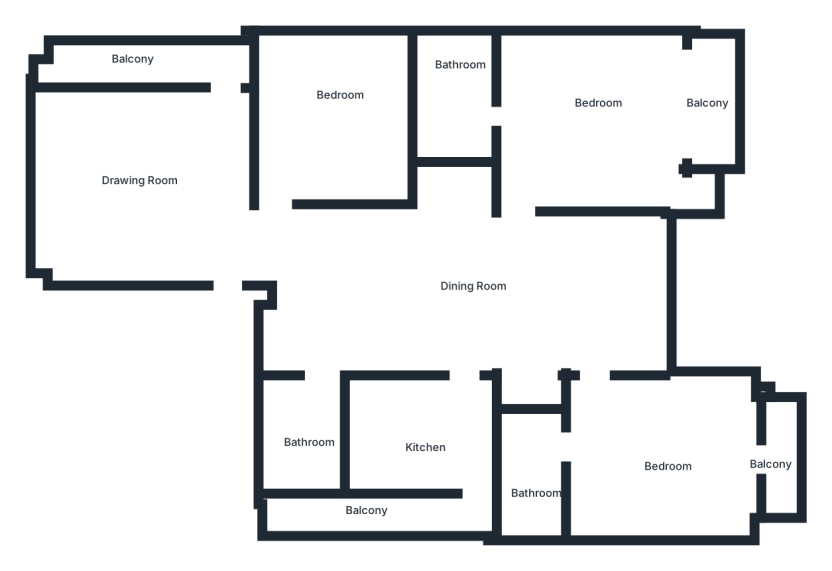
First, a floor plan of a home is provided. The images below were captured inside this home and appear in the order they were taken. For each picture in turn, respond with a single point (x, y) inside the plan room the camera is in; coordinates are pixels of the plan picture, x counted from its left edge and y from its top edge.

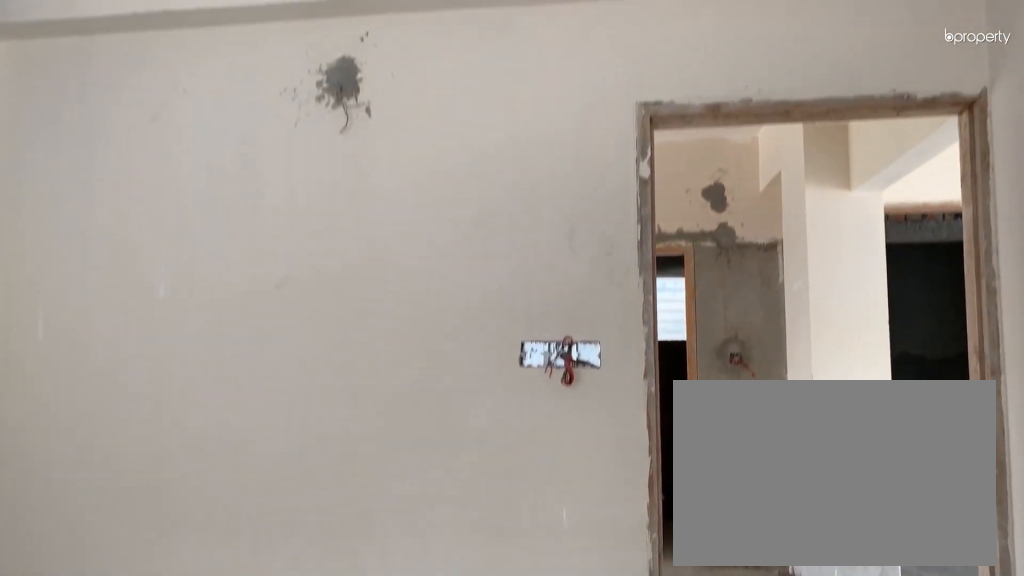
(339, 116)
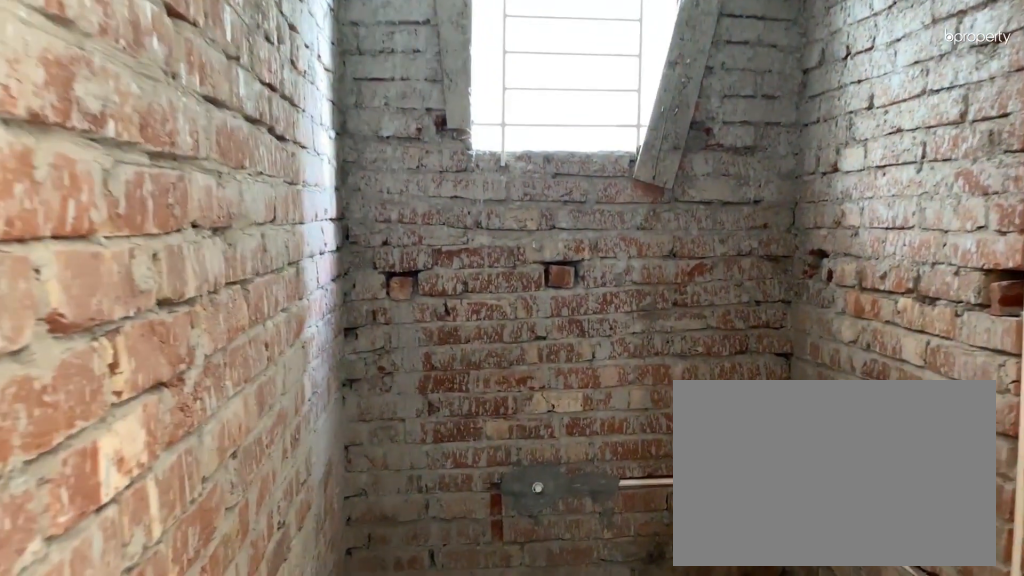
(307, 436)
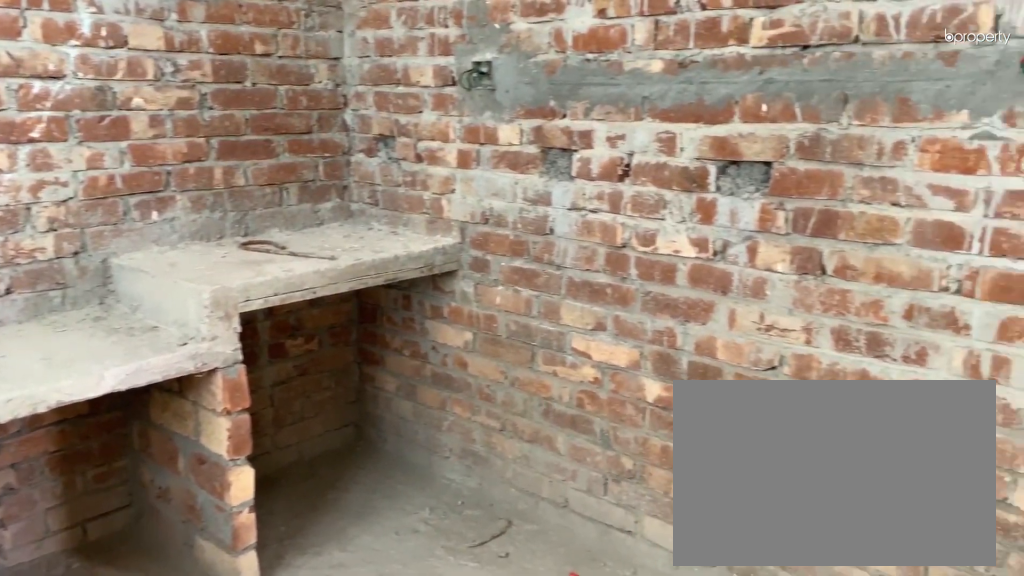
(423, 434)
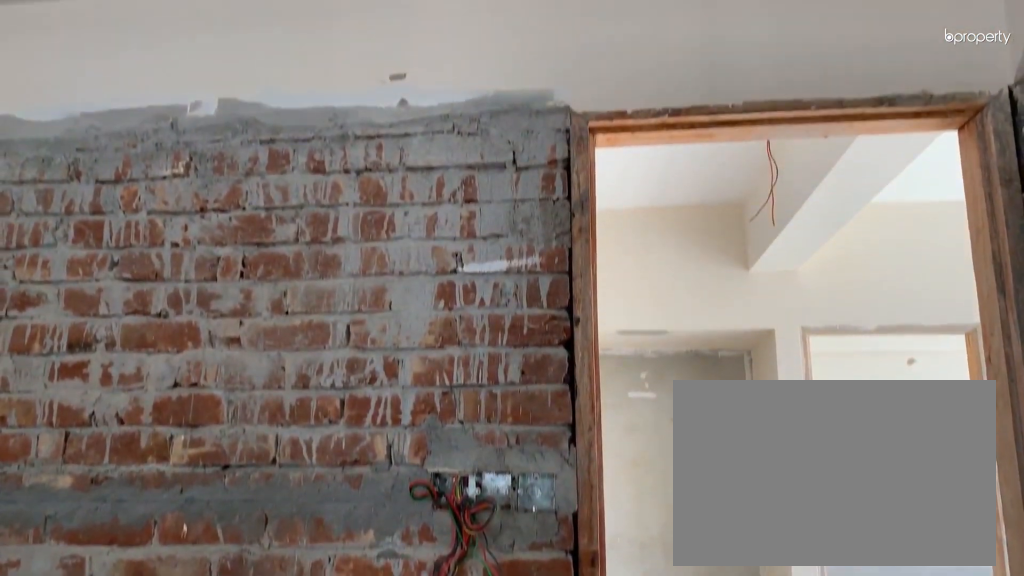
(423, 434)
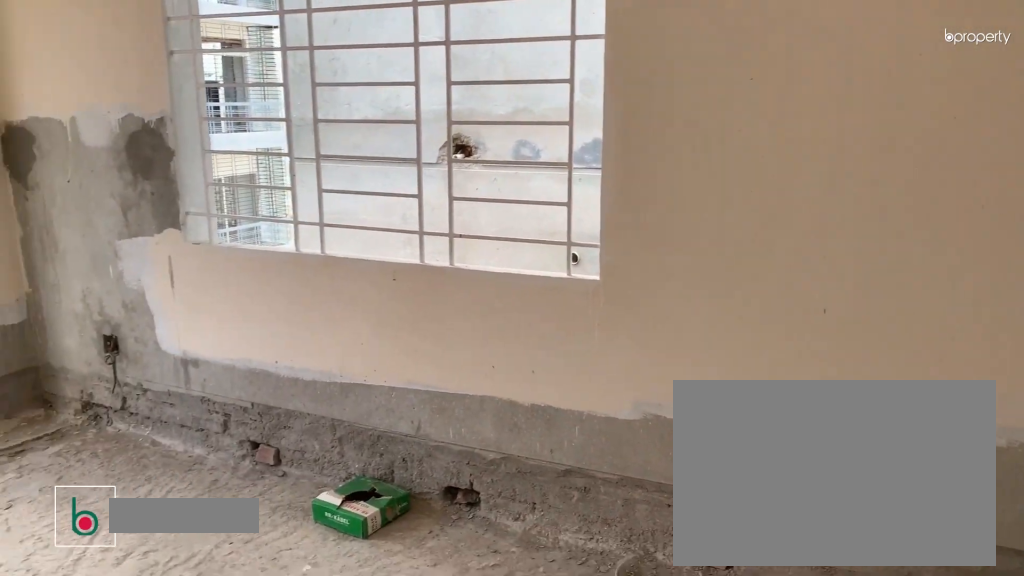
(666, 467)
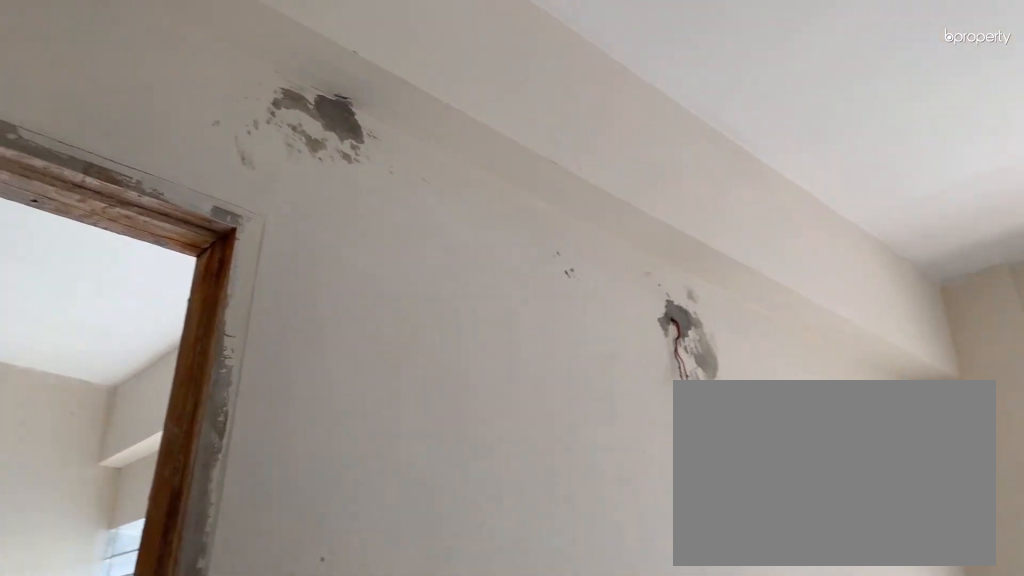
(666, 467)
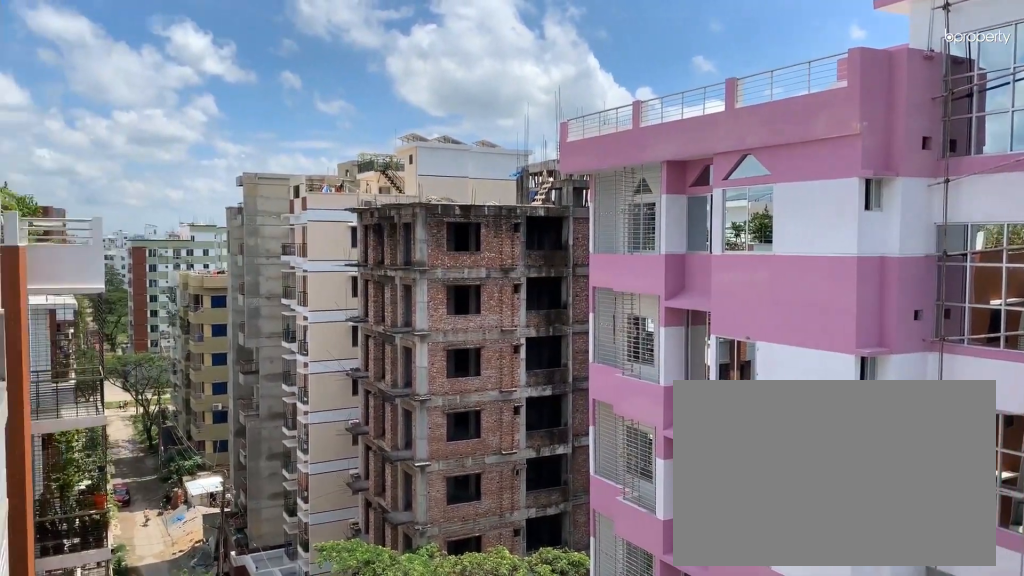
(781, 464)
